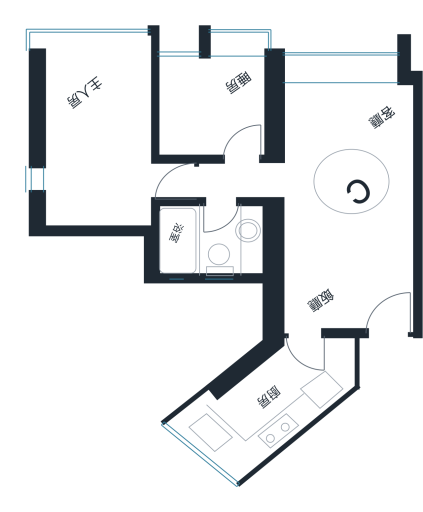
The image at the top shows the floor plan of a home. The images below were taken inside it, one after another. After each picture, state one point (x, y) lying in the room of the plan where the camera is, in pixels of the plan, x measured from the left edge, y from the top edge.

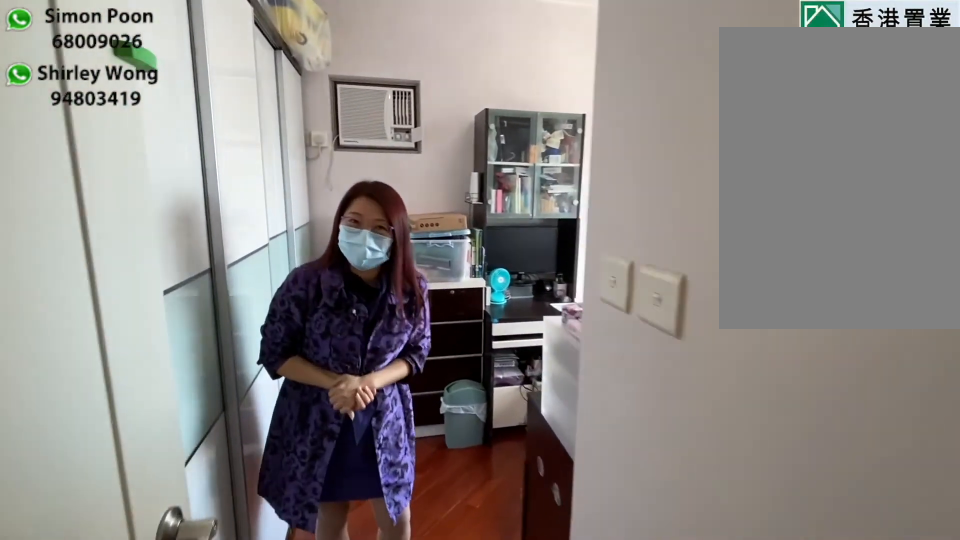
(88, 115)
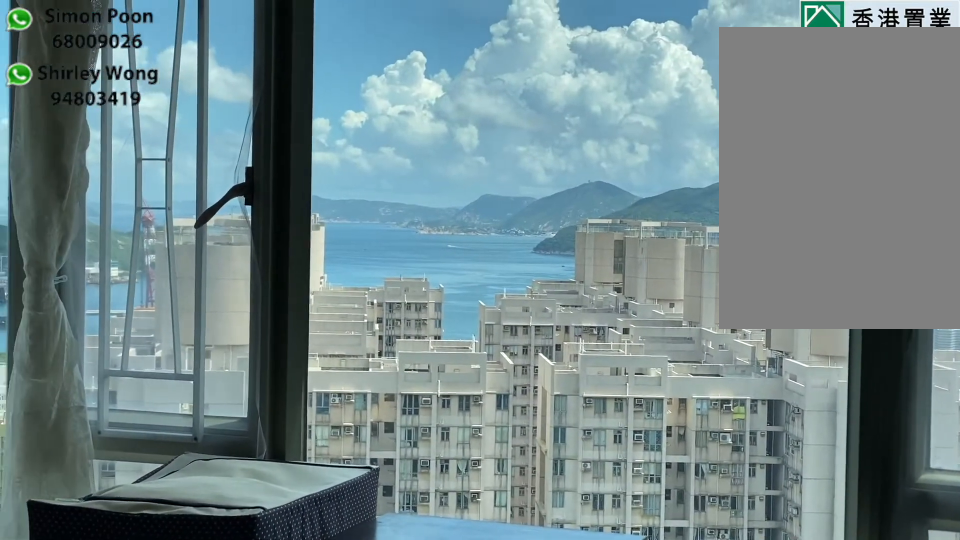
(88, 115)
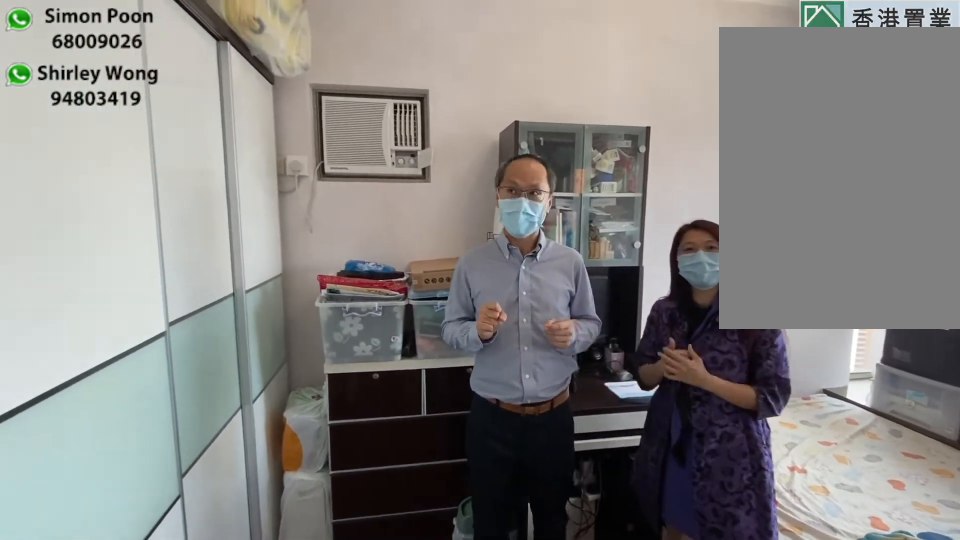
(94, 46)
